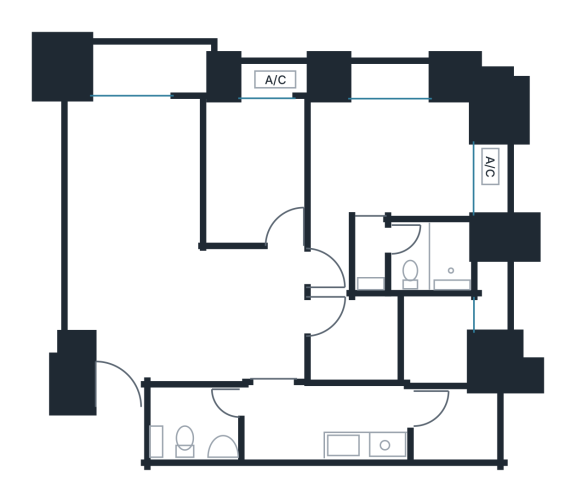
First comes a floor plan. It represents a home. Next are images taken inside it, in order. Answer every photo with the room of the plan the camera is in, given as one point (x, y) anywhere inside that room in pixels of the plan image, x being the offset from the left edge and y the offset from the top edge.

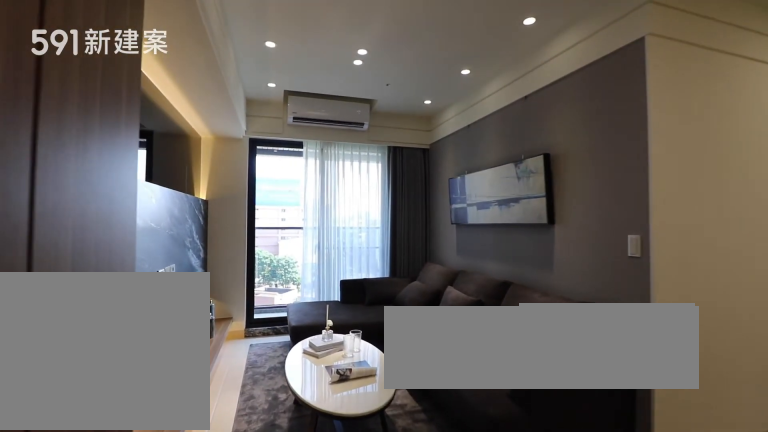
(134, 169)
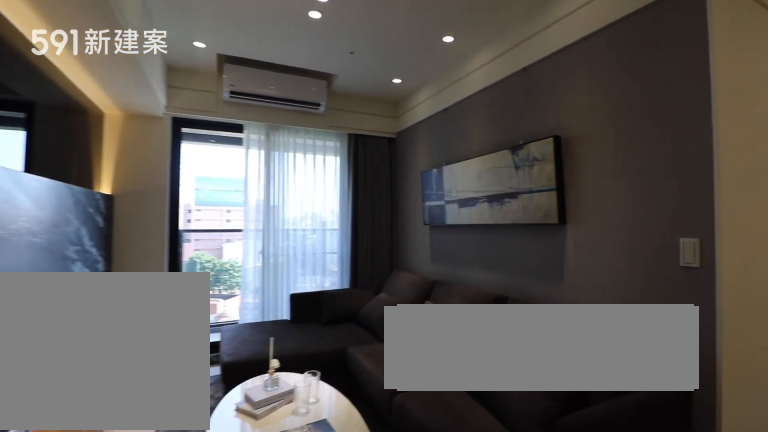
(134, 169)
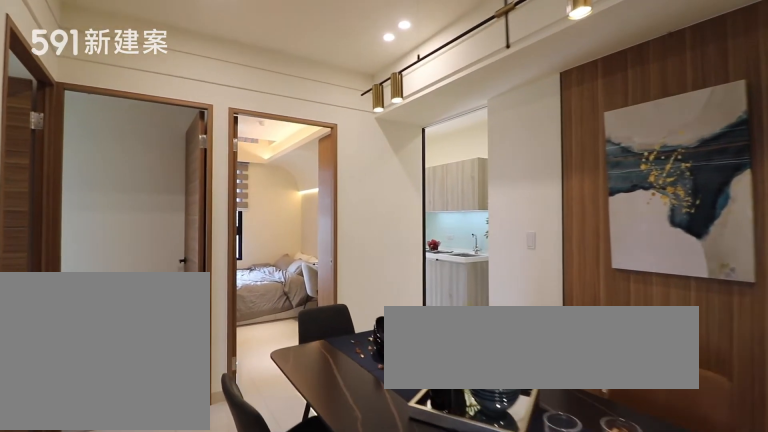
(222, 313)
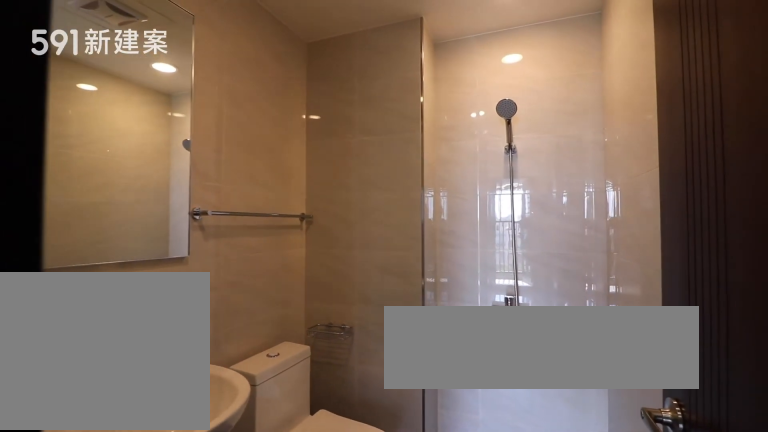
(196, 426)
